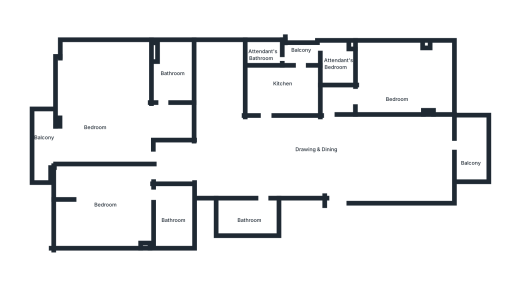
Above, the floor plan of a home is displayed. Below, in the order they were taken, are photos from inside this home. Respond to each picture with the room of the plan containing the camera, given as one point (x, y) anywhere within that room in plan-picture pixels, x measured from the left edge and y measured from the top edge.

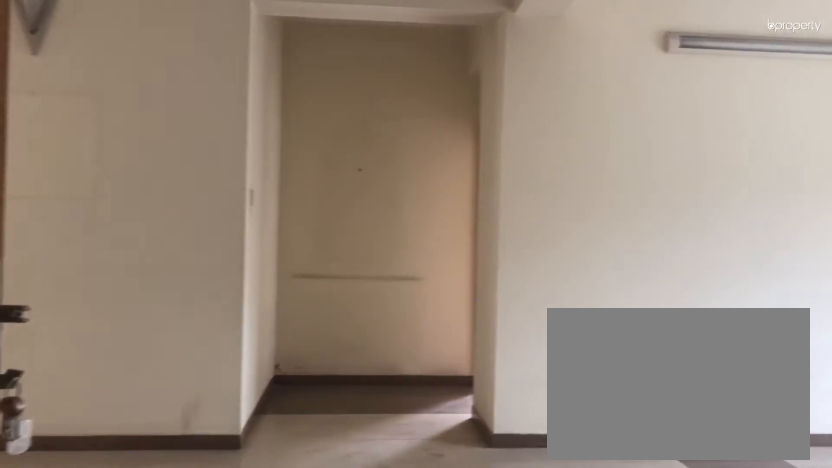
(317, 152)
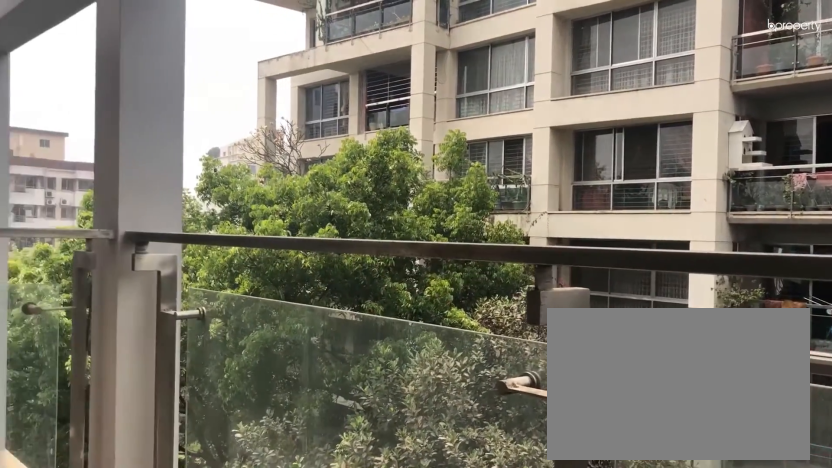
(473, 157)
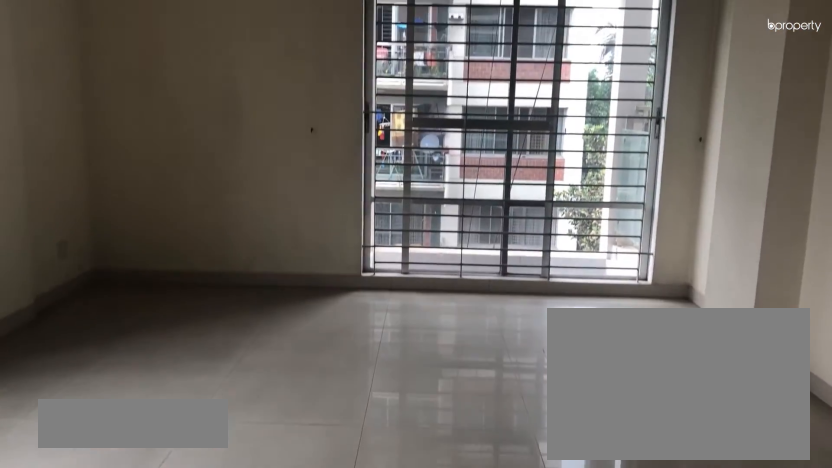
(401, 80)
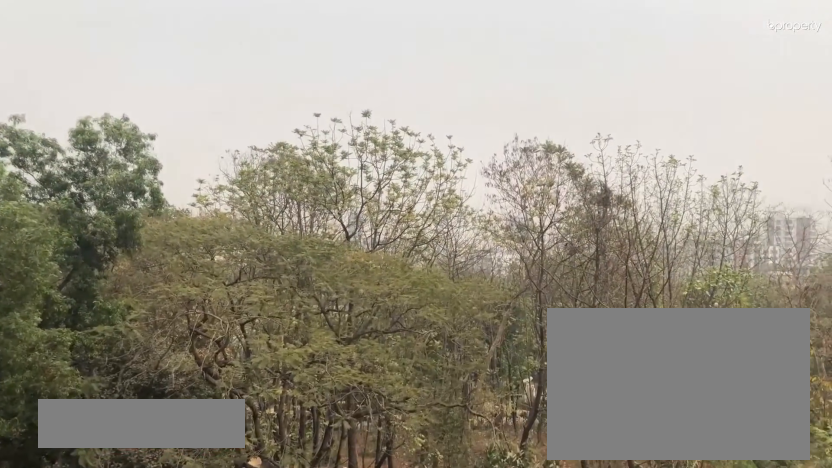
(43, 140)
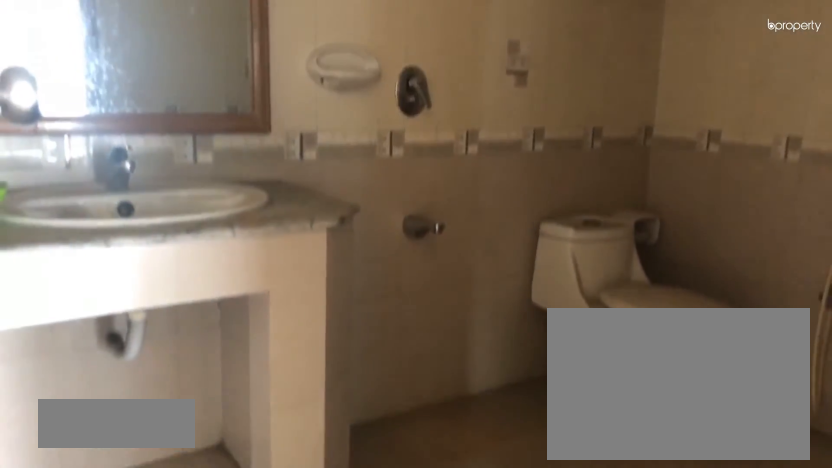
(251, 217)
